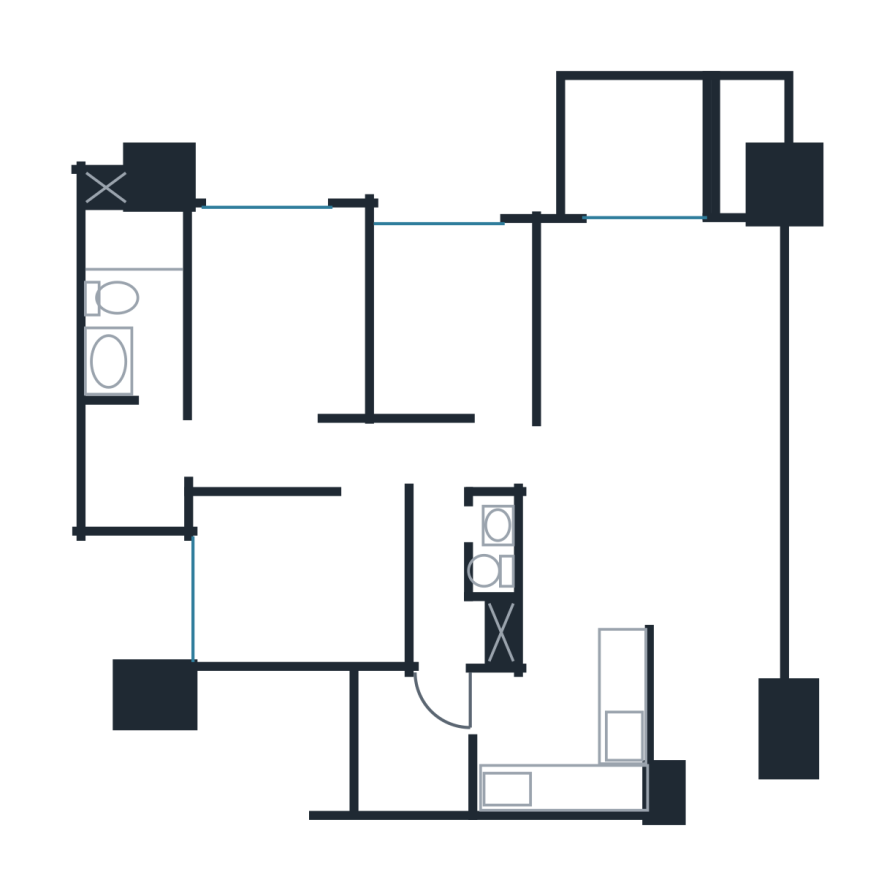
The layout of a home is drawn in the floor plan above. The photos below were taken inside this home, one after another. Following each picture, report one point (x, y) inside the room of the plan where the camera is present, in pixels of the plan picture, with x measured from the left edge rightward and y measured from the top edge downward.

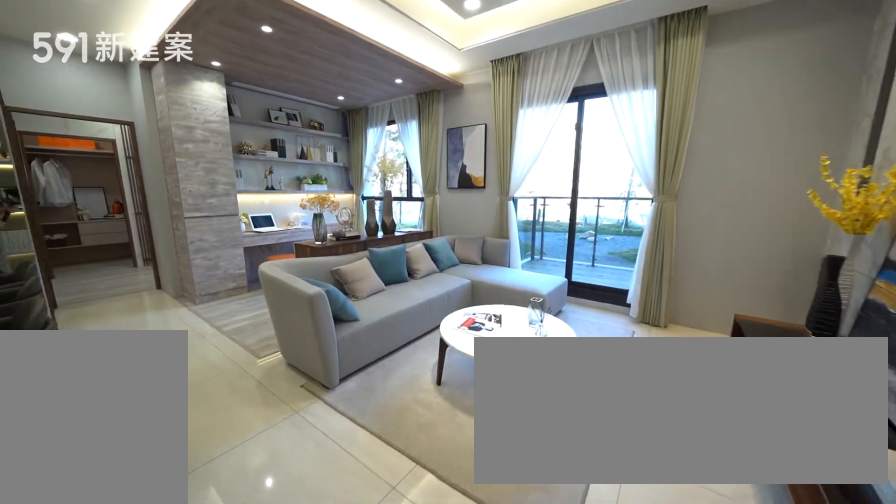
(720, 693)
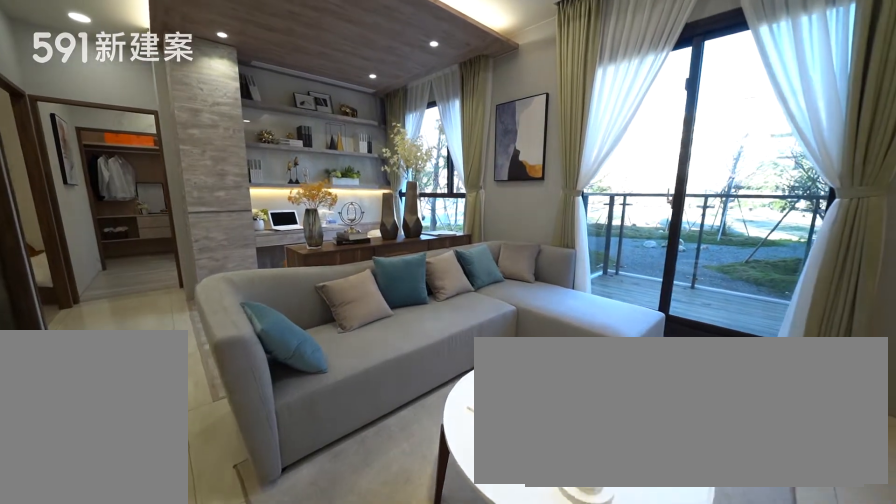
(720, 693)
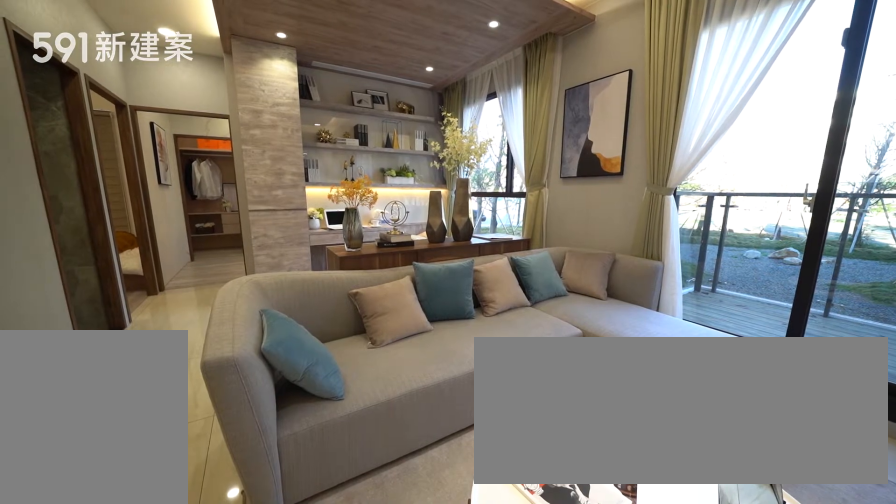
(667, 324)
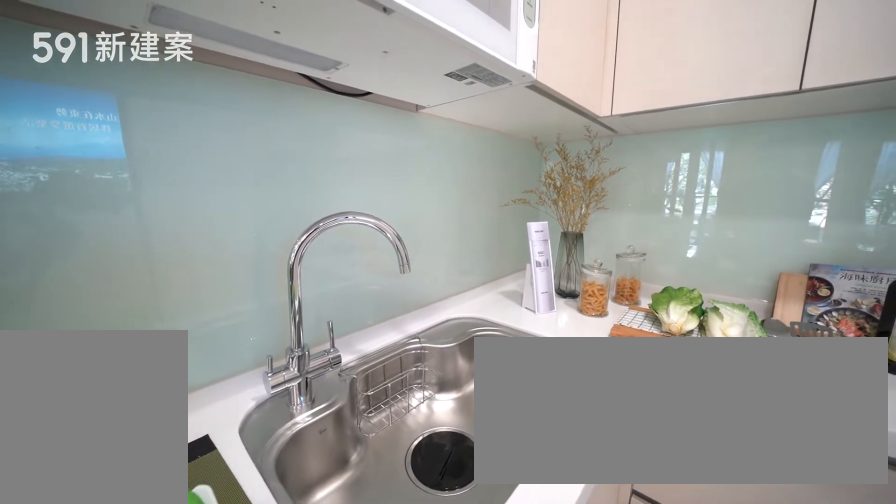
(566, 739)
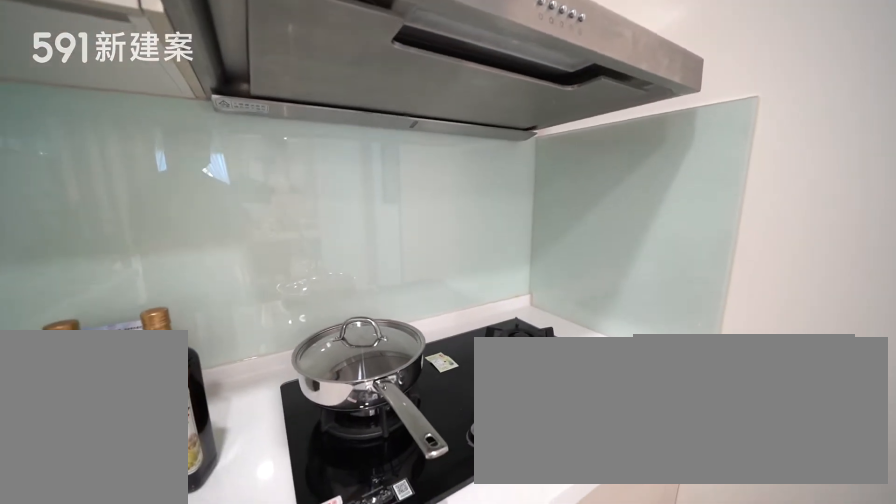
(566, 739)
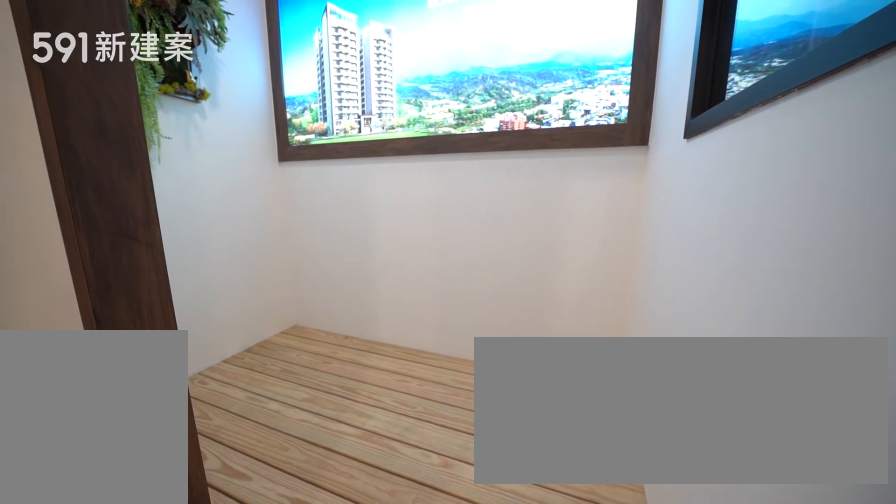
(412, 738)
